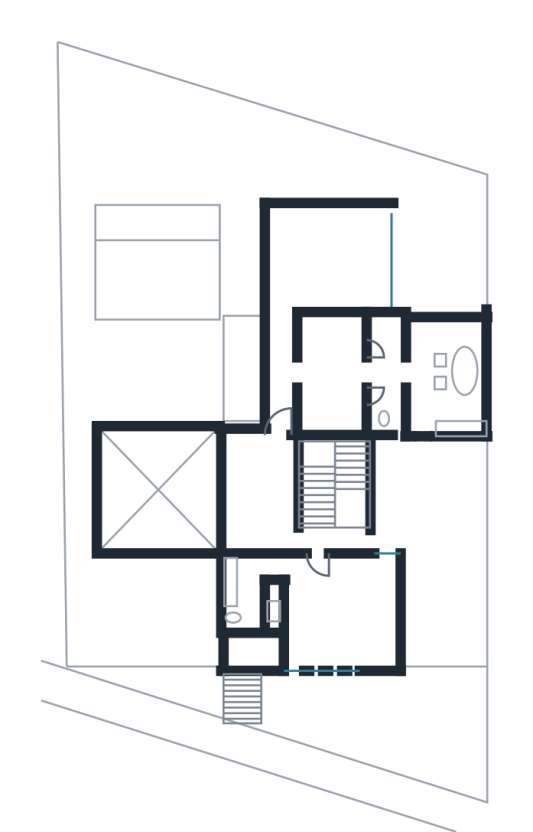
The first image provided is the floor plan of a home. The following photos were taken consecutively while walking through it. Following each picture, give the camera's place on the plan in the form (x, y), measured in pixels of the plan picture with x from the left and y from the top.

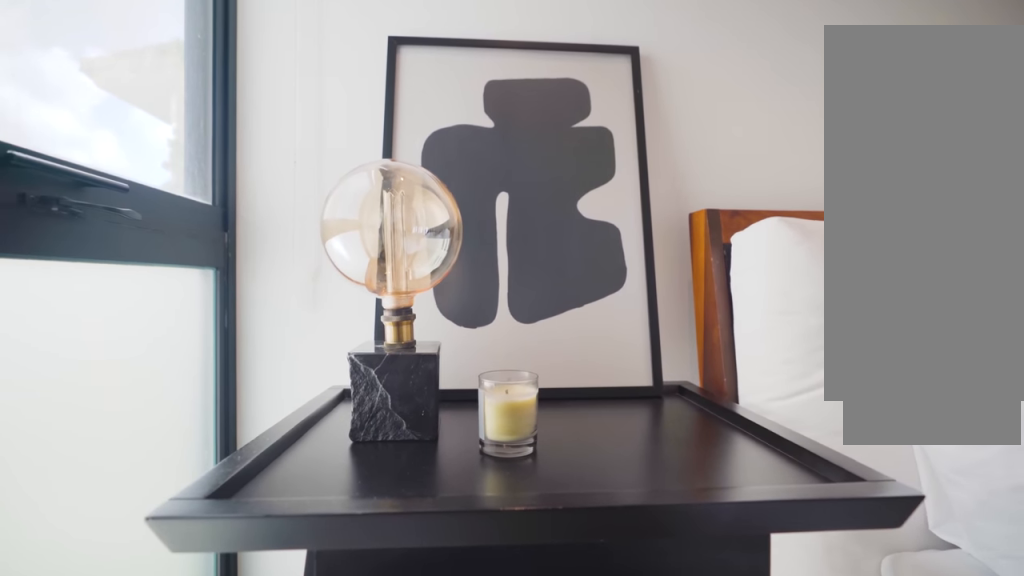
(364, 570)
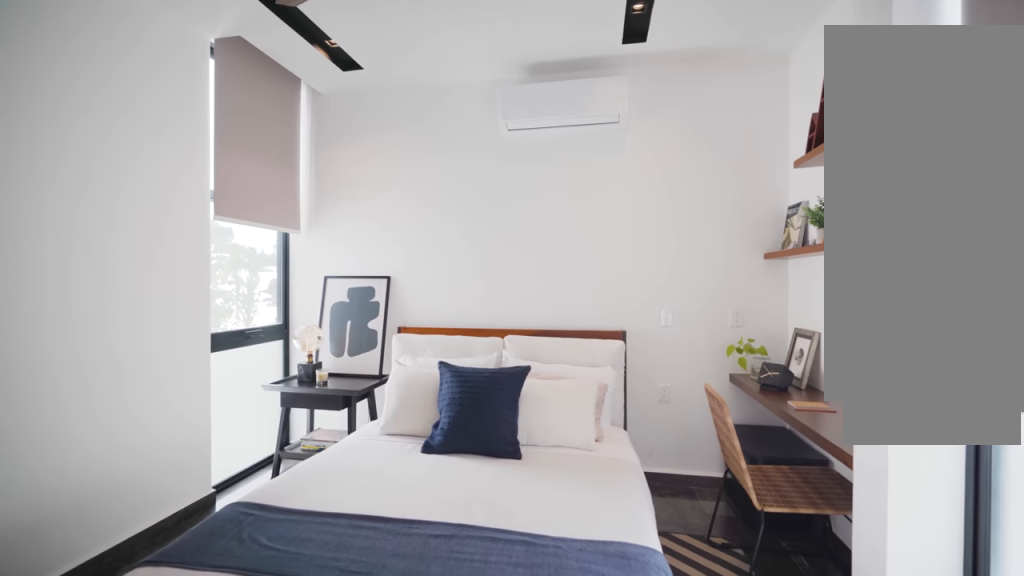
(316, 640)
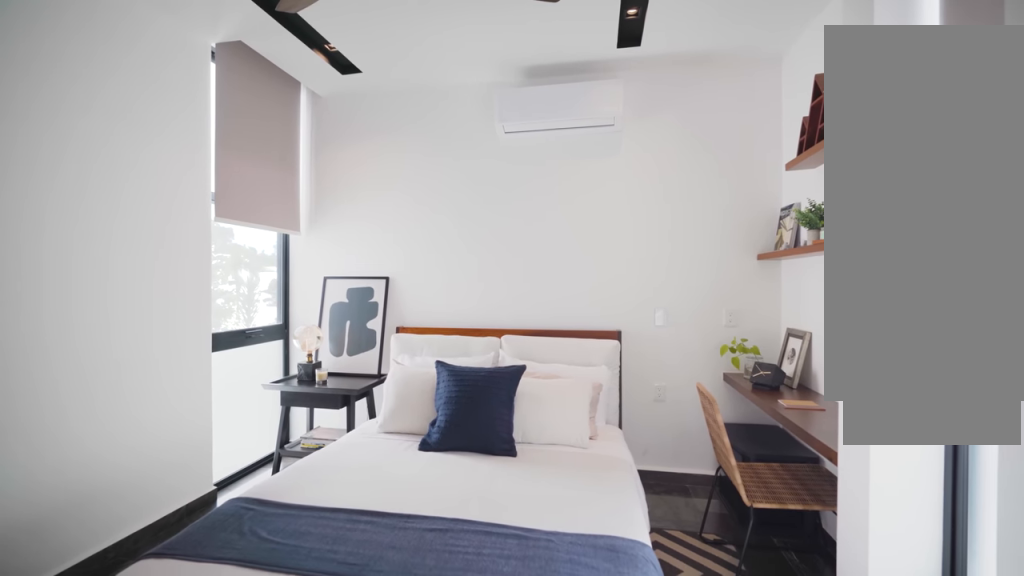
(316, 640)
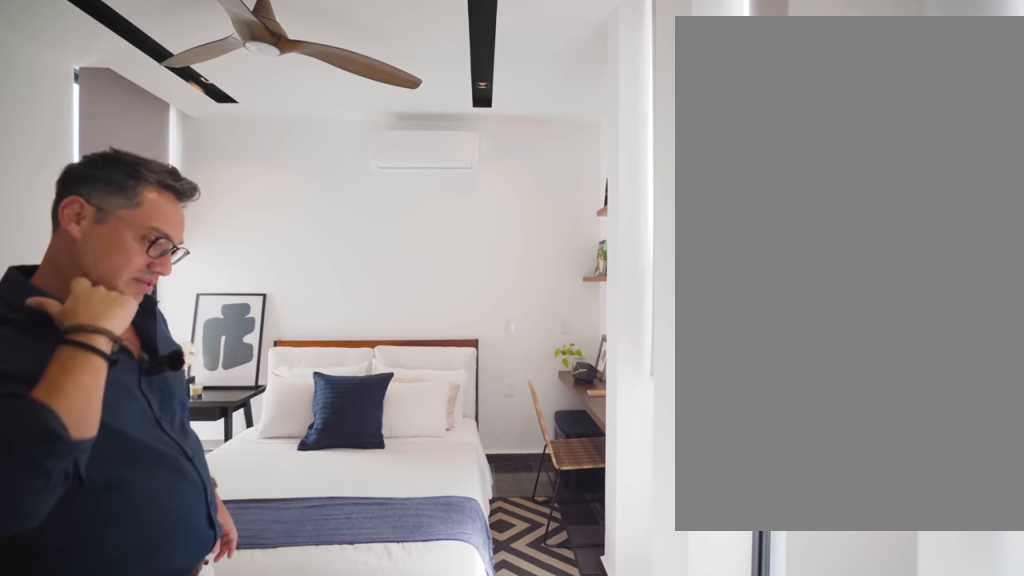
(312, 636)
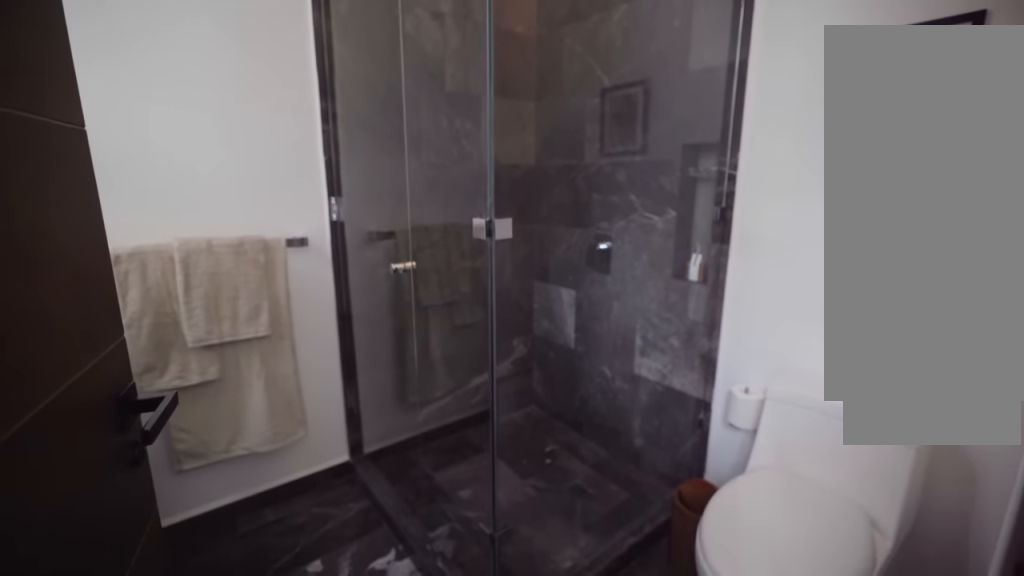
(254, 641)
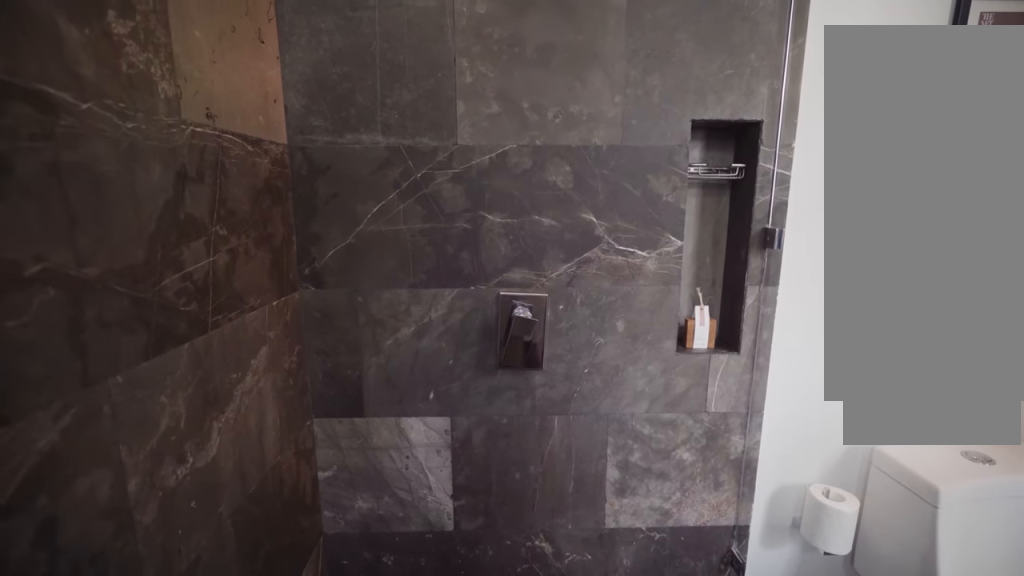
(247, 601)
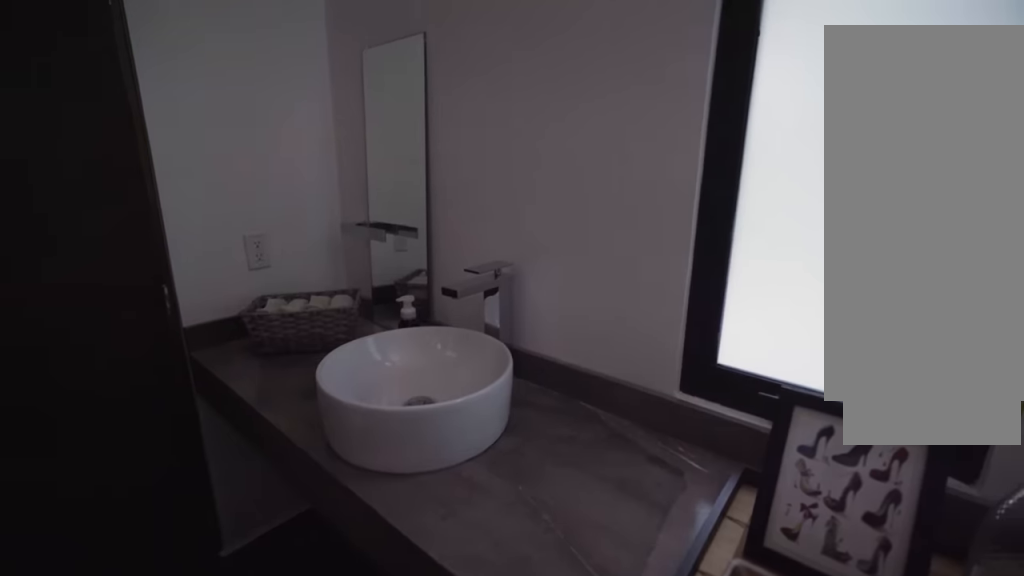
(253, 586)
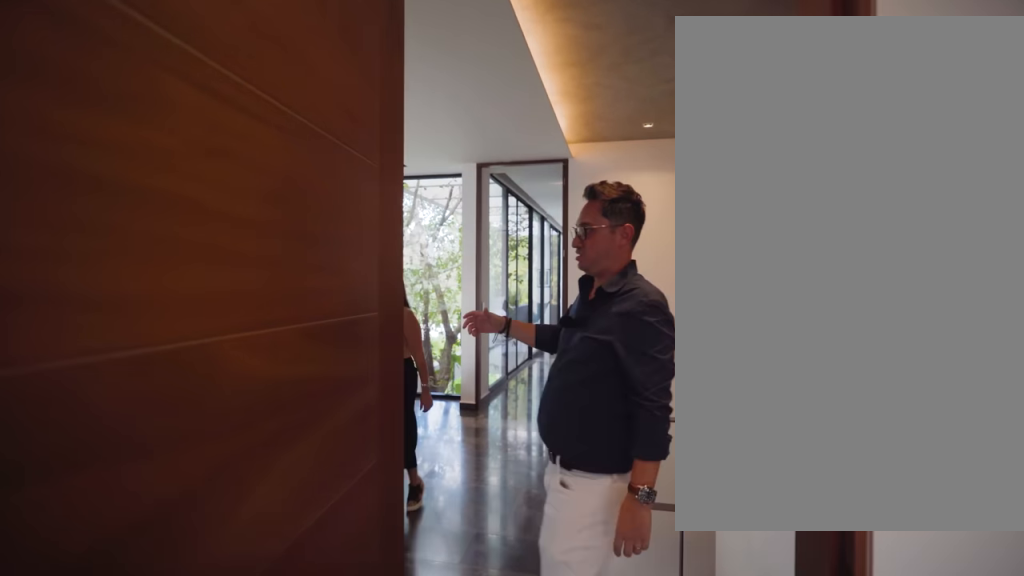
(311, 618)
